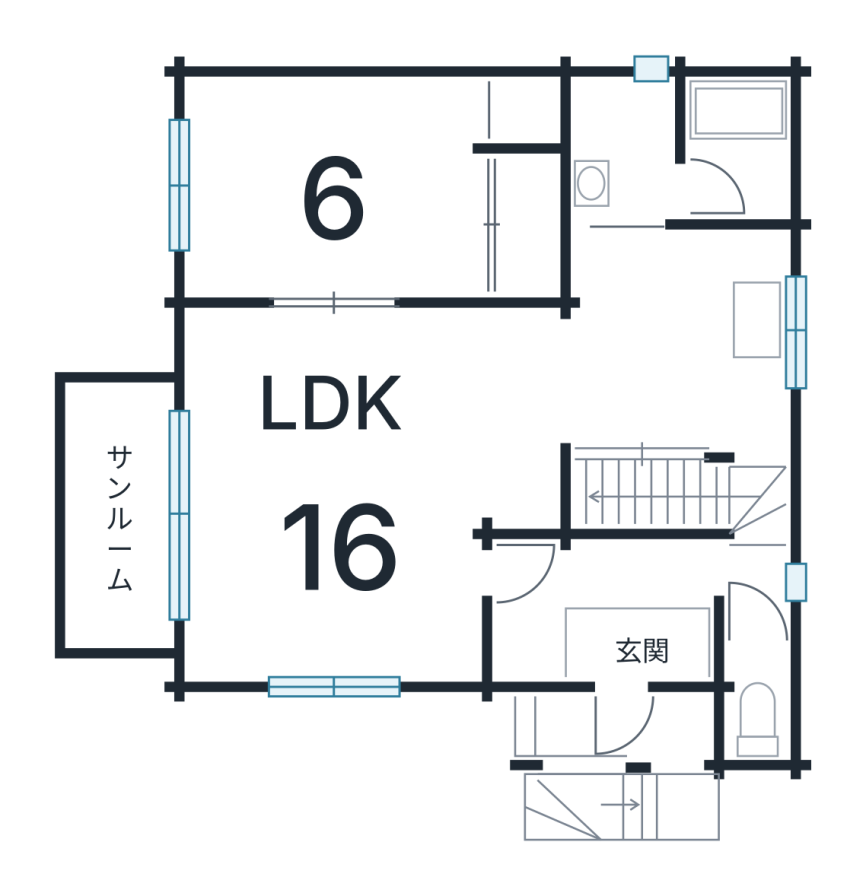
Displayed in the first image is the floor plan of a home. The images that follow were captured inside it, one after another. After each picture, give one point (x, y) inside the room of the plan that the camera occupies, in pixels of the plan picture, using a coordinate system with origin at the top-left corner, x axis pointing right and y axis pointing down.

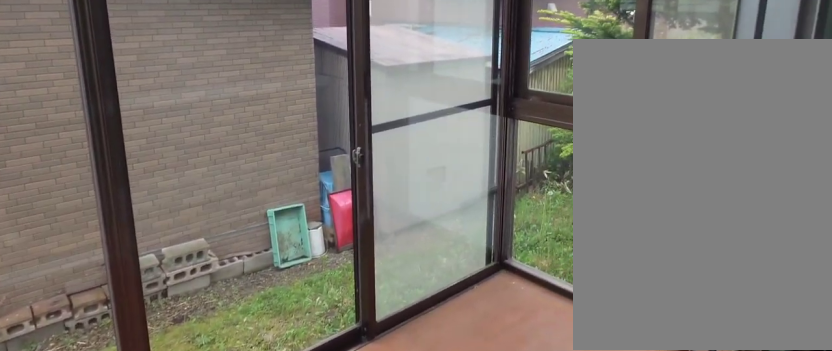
(123, 503)
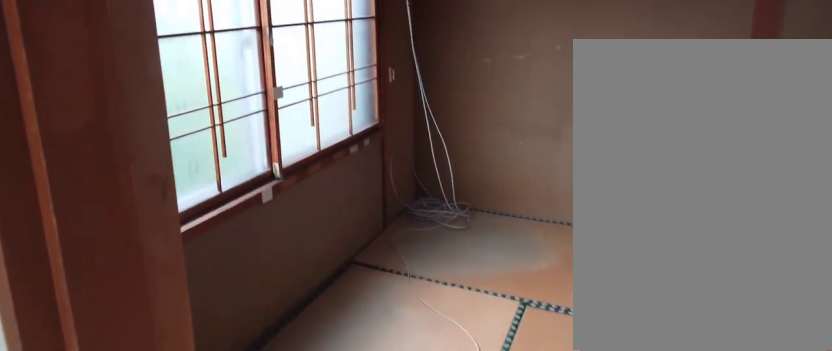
(337, 187)
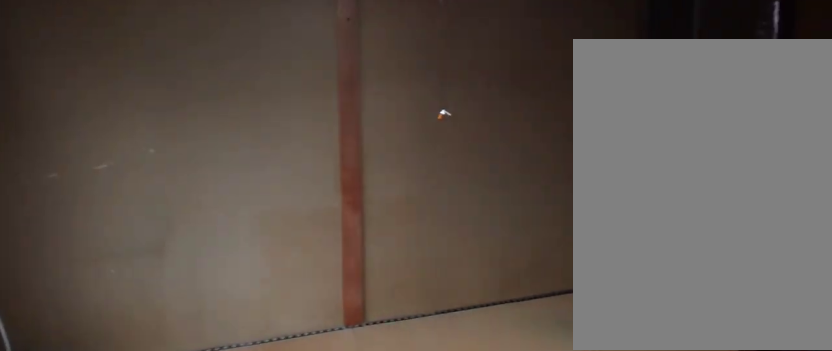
(337, 187)
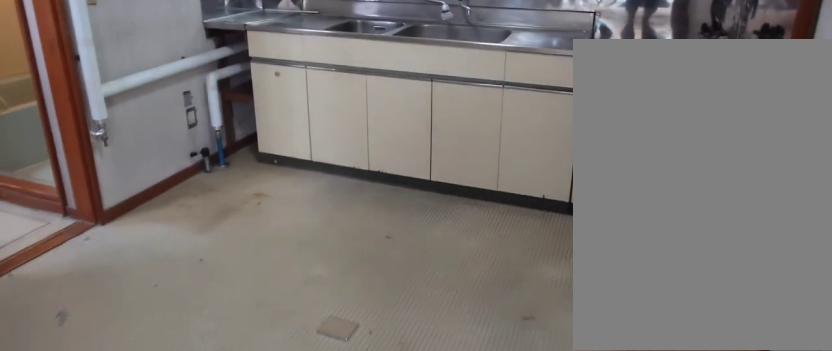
(653, 335)
